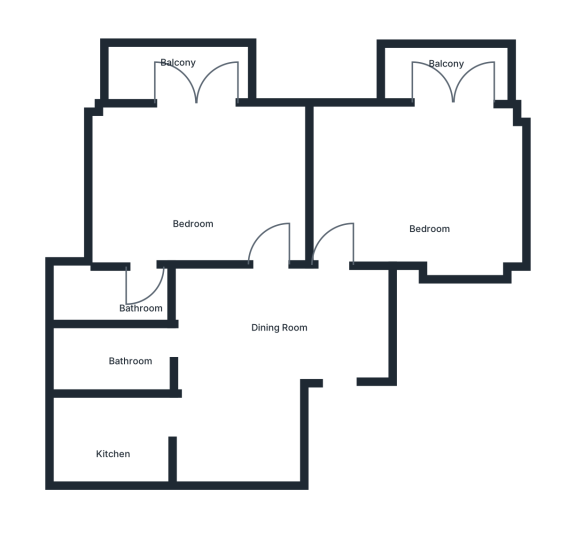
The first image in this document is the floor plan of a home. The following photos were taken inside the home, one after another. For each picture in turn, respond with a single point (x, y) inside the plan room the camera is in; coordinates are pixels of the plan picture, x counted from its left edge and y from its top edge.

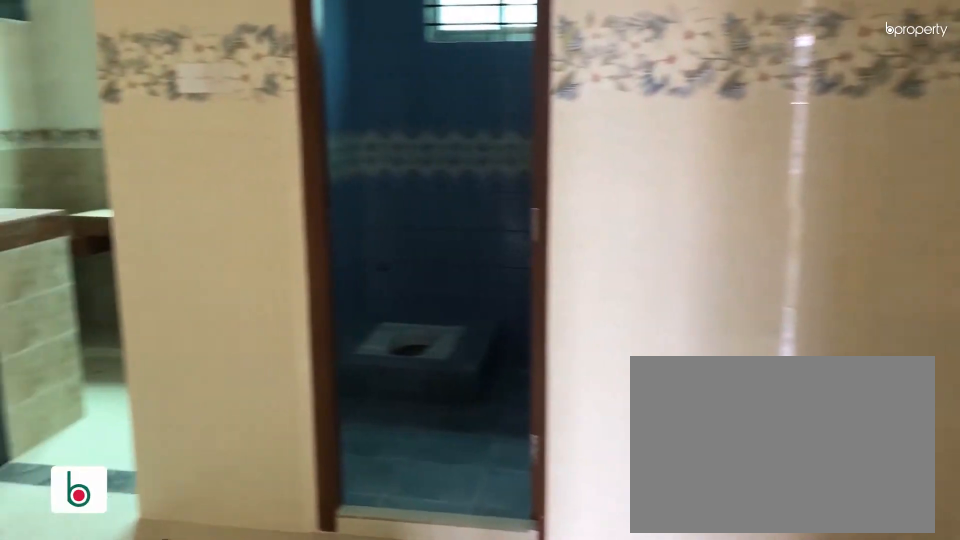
(253, 371)
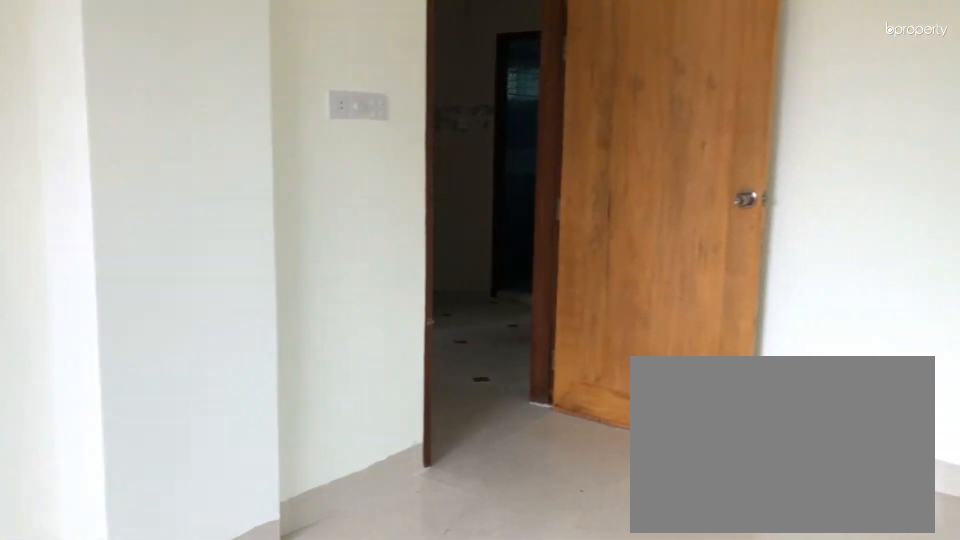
(426, 185)
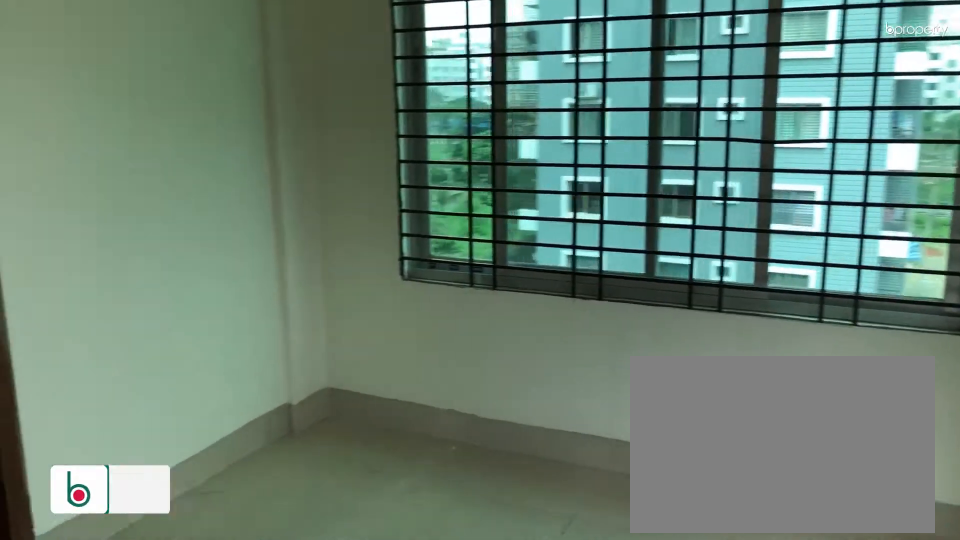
(196, 182)
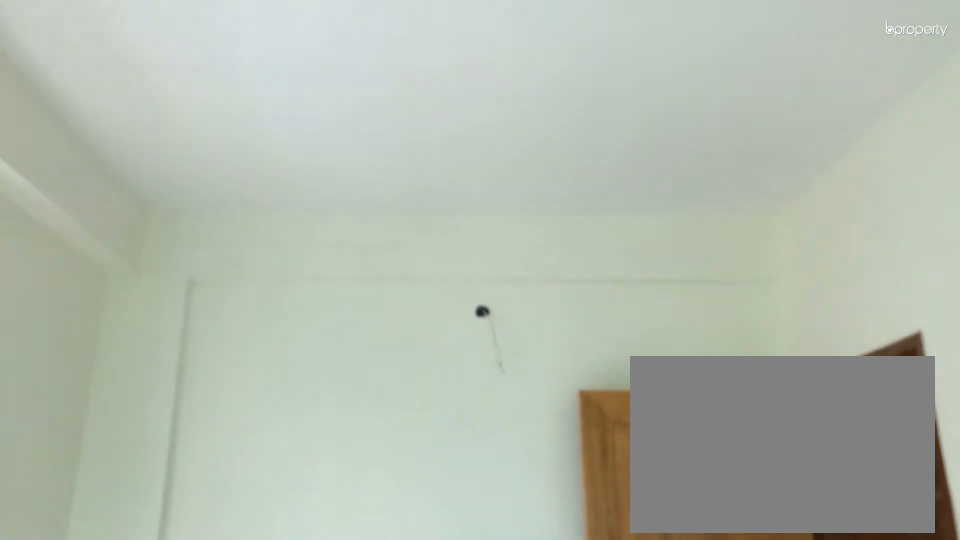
(196, 182)
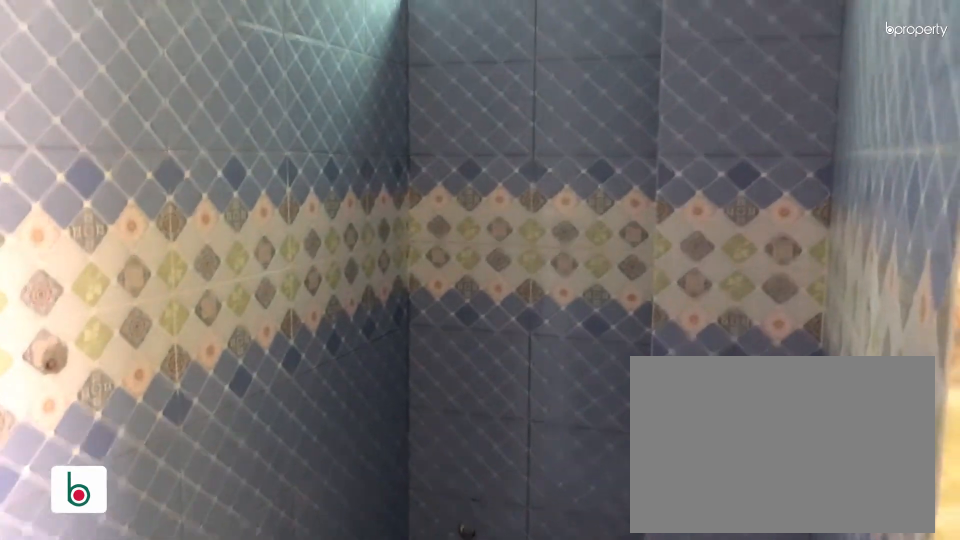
(115, 300)
